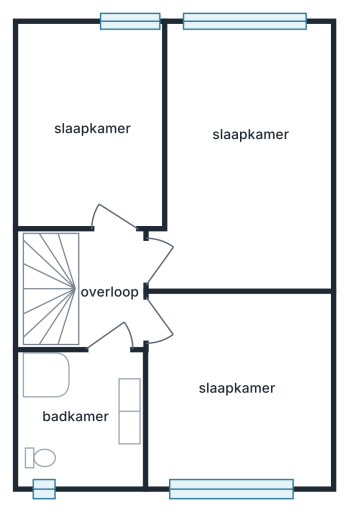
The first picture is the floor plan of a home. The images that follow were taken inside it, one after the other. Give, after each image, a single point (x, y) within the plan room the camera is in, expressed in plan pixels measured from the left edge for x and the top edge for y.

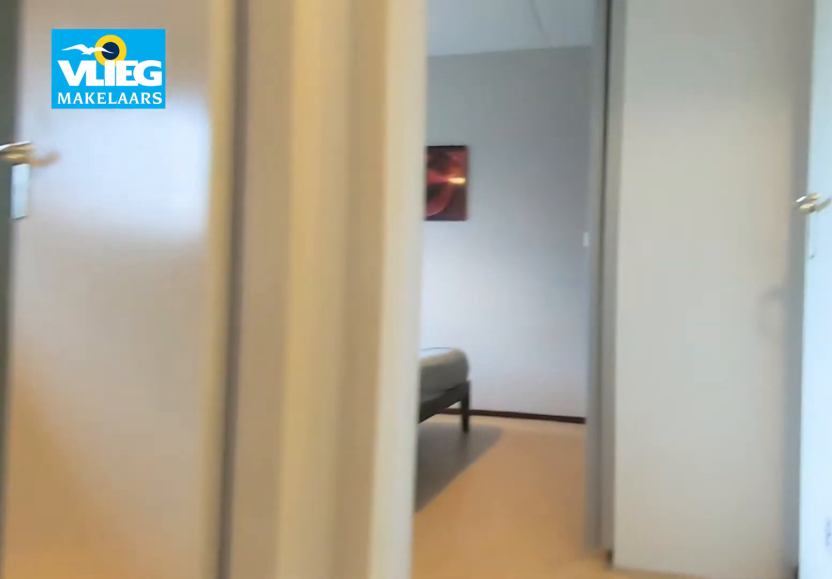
(109, 294)
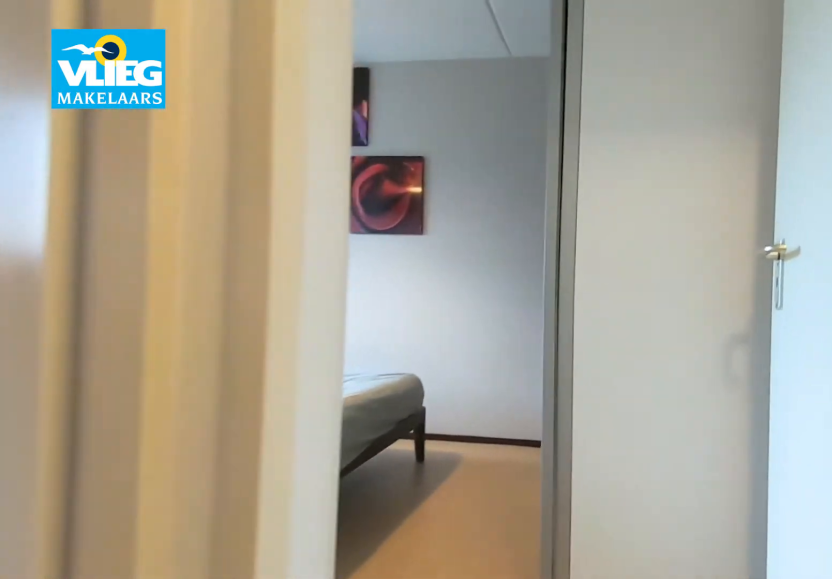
(109, 294)
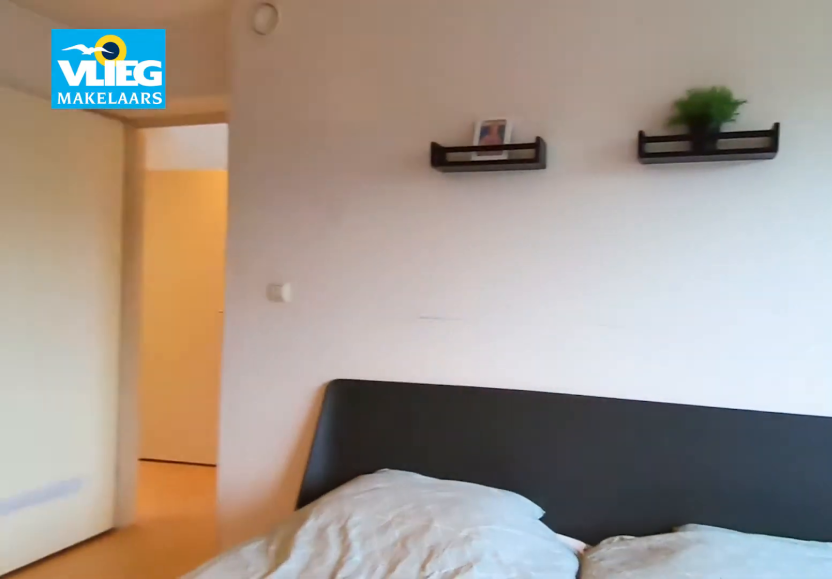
(242, 117)
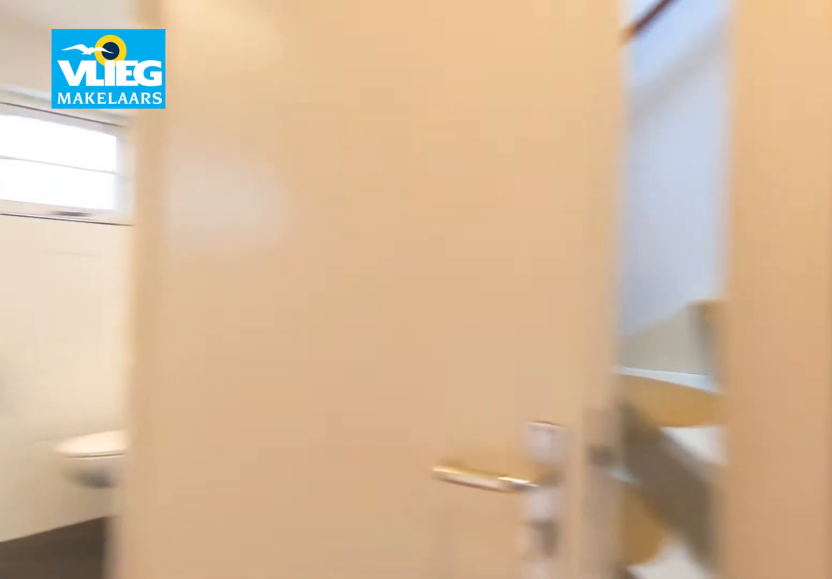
(109, 294)
